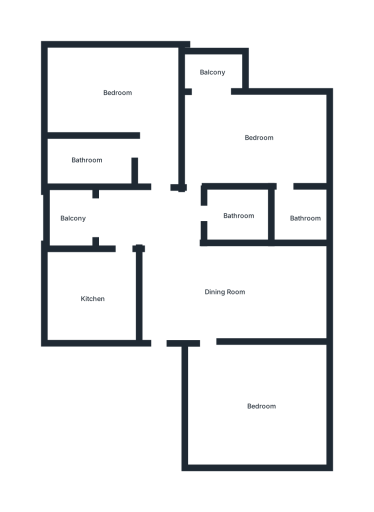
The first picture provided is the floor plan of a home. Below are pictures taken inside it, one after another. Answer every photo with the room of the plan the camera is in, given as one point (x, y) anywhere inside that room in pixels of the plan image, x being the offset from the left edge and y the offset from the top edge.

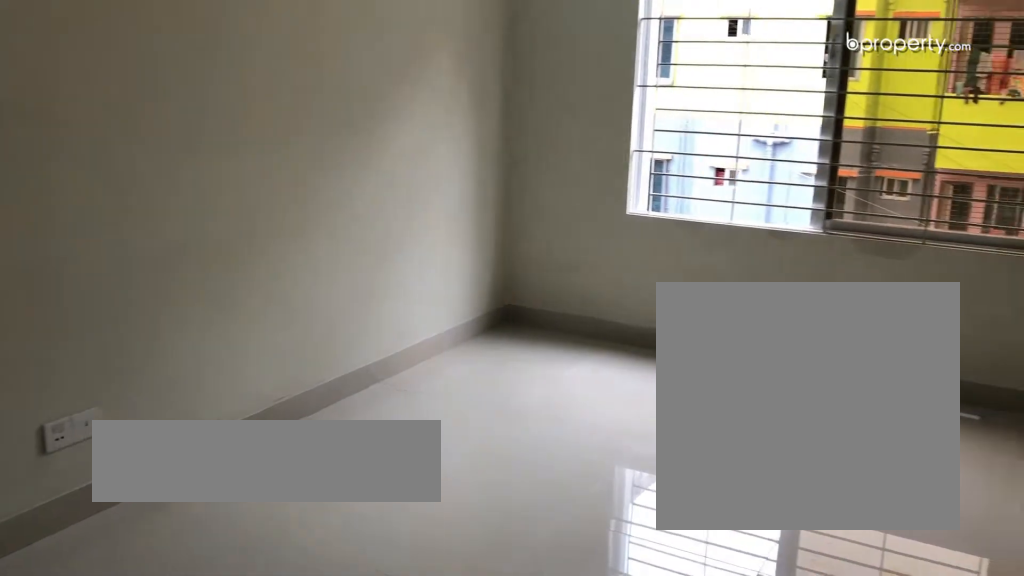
(226, 289)
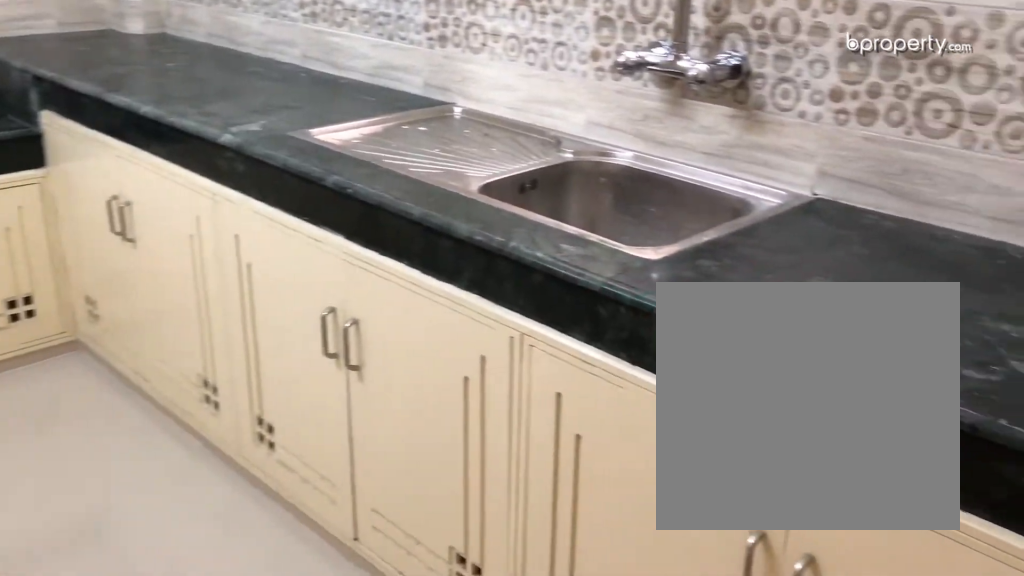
(92, 299)
